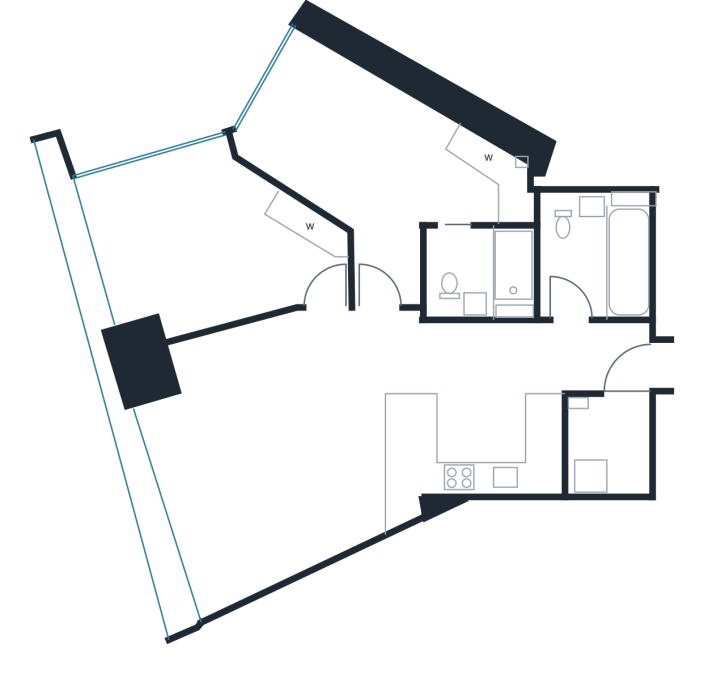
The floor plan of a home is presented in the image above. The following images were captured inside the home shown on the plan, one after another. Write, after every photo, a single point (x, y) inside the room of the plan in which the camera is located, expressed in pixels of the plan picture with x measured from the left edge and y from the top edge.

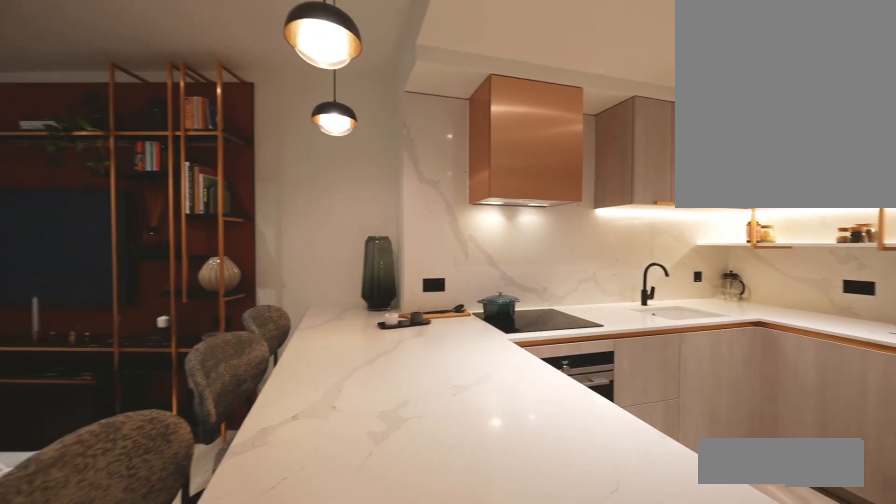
(473, 437)
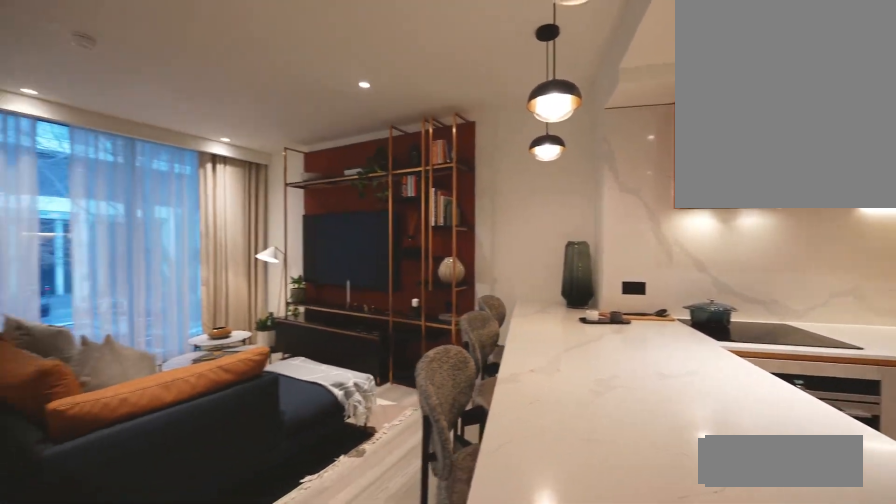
(473, 437)
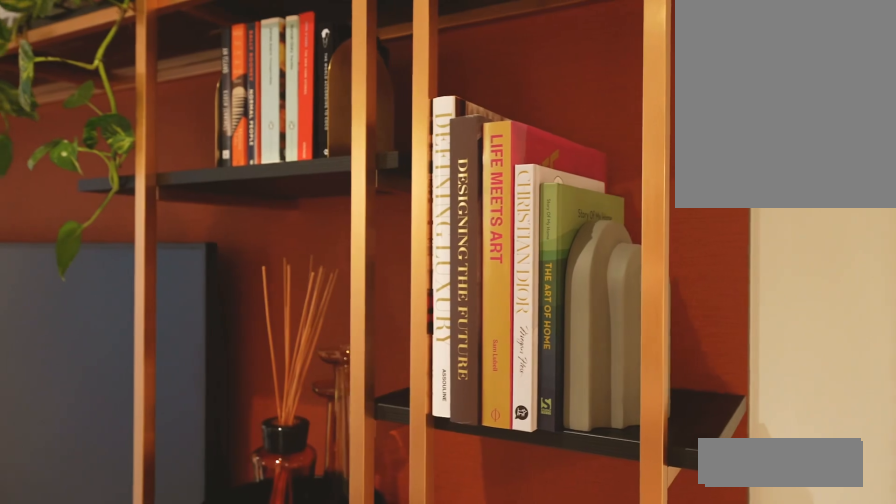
(275, 487)
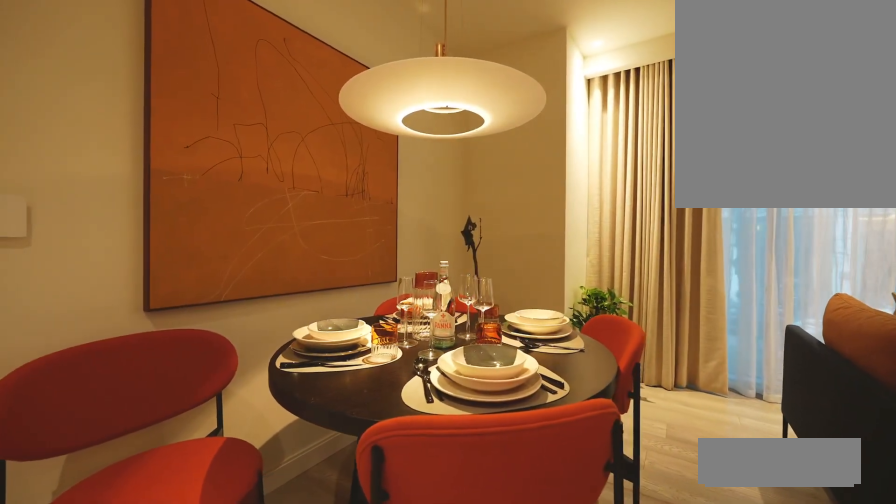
(241, 362)
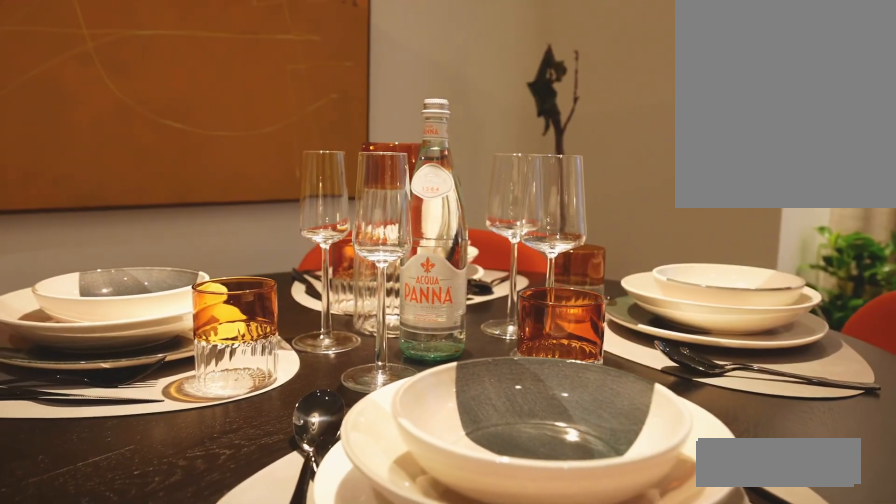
(241, 362)
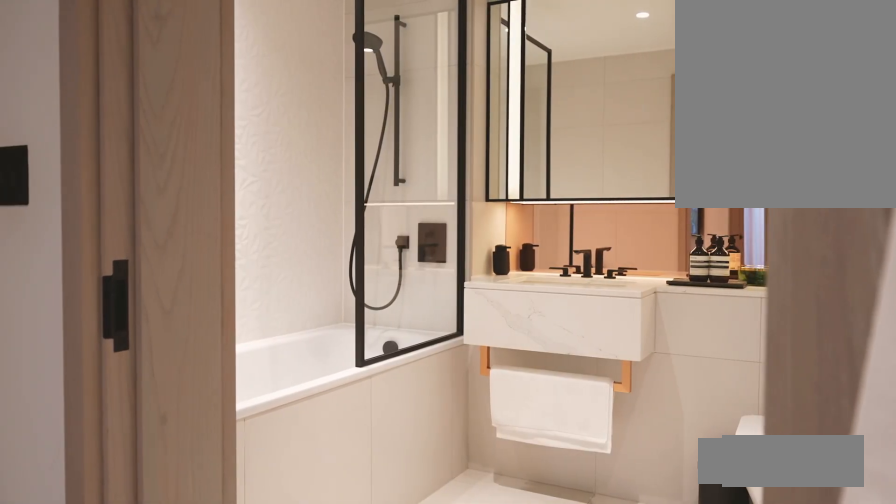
(599, 258)
